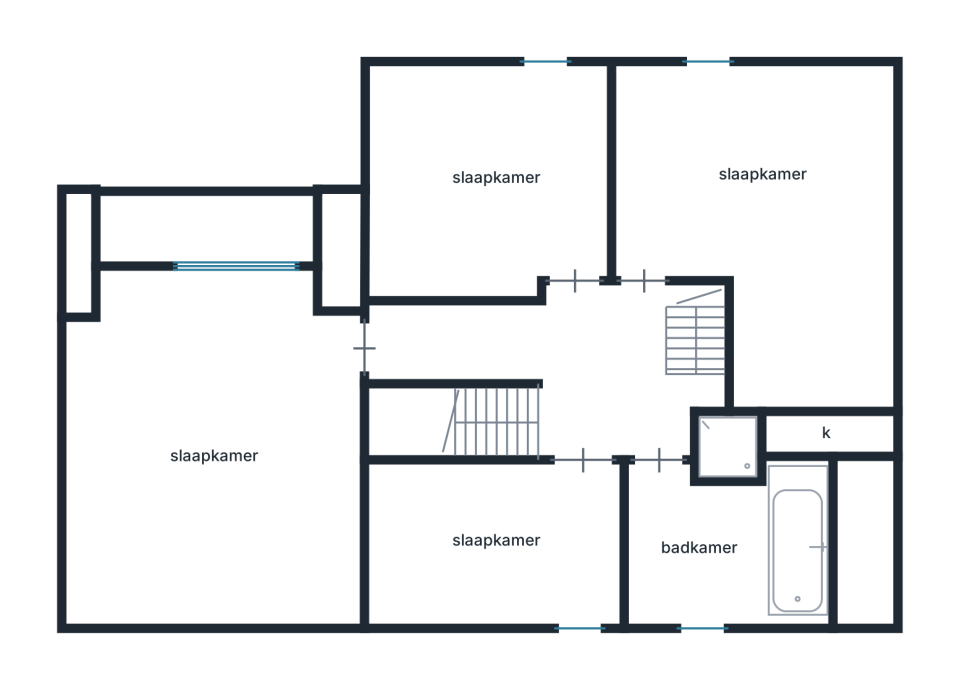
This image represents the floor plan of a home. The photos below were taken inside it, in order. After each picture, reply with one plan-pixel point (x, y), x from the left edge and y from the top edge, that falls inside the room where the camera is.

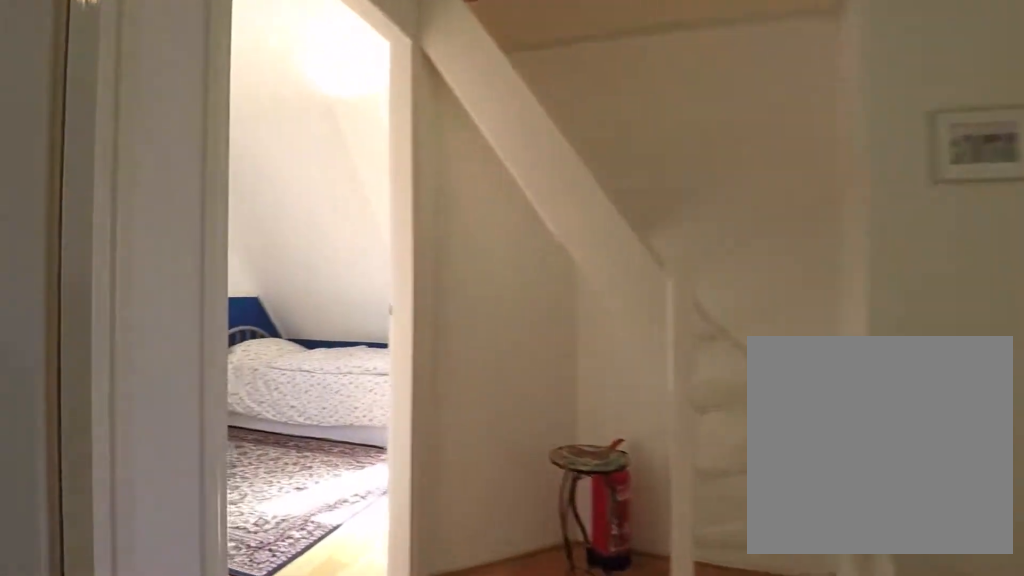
(564, 364)
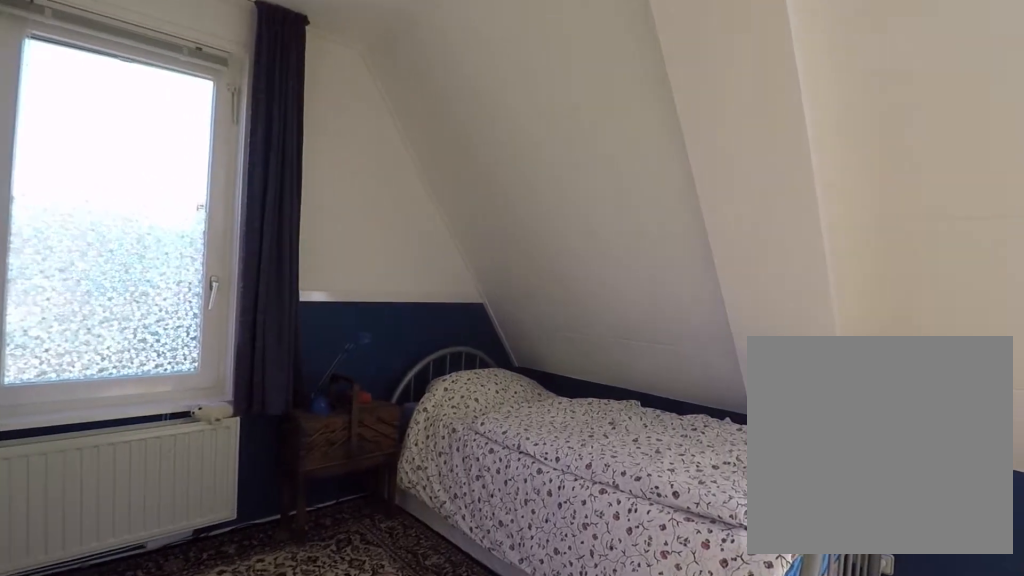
(752, 238)
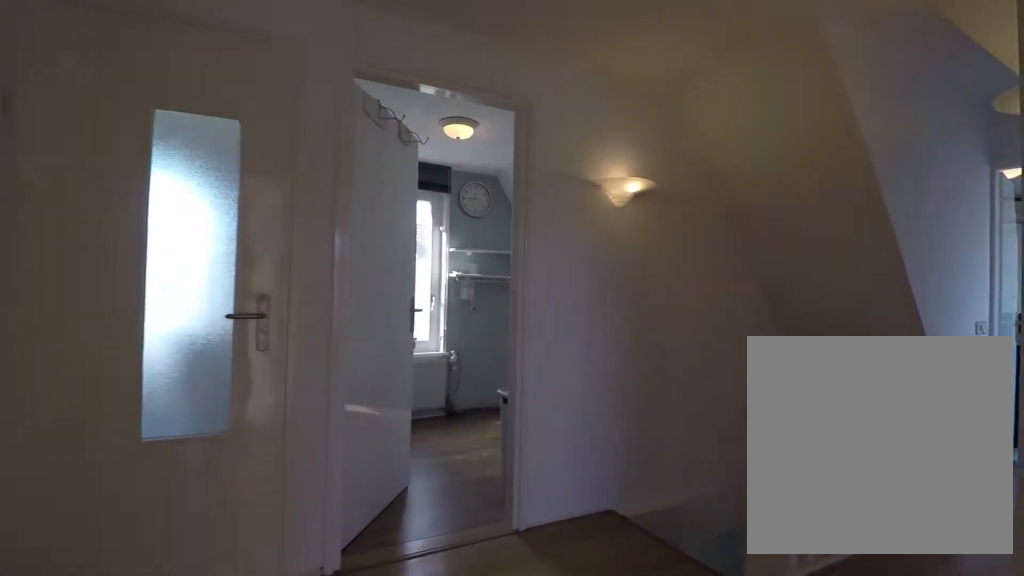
(564, 364)
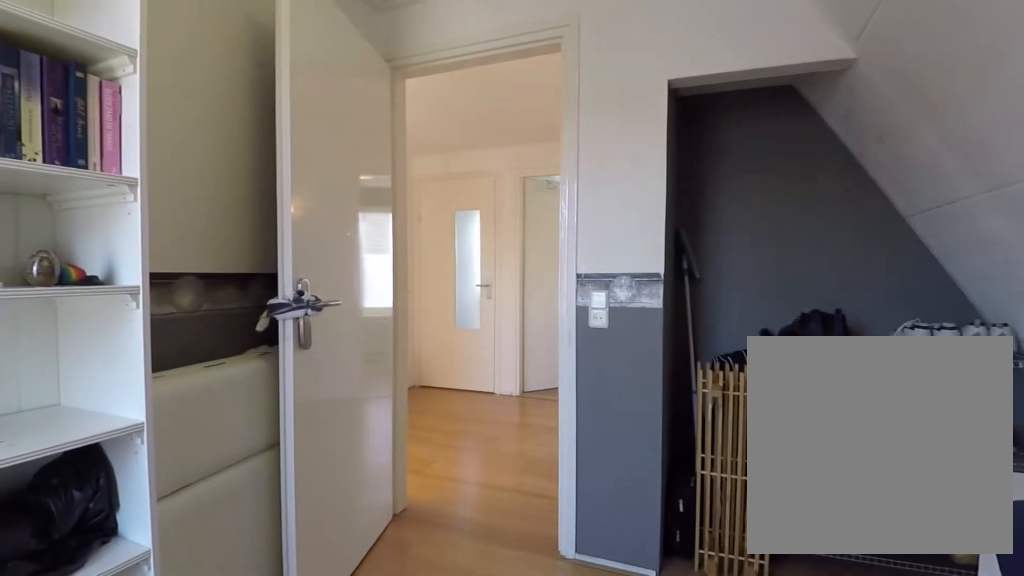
(487, 183)
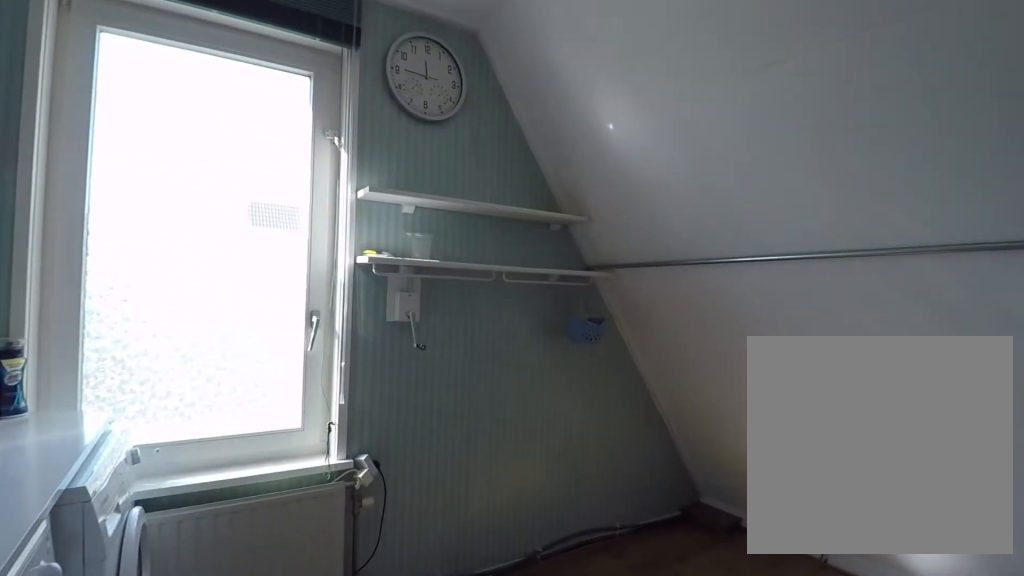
(497, 545)
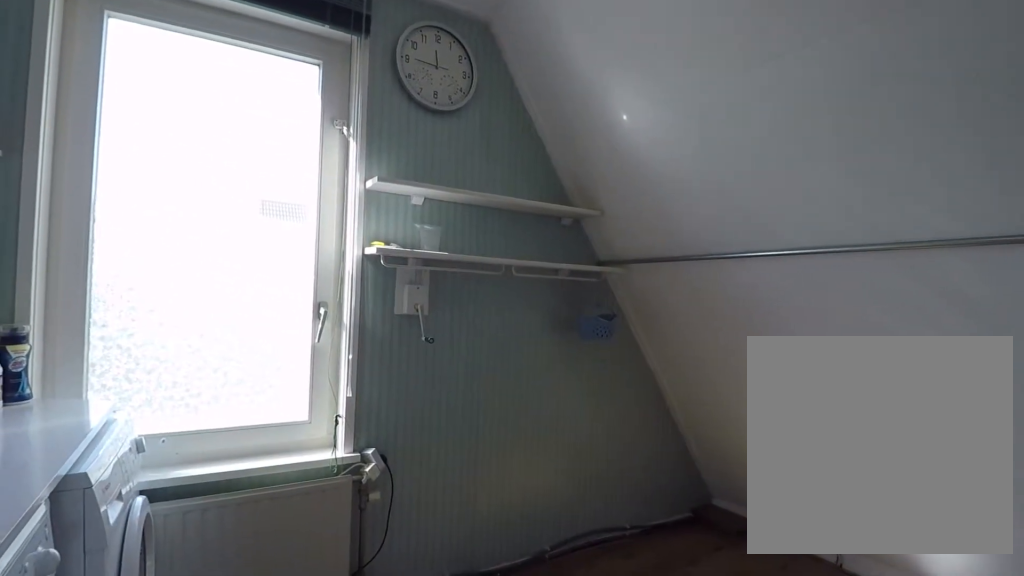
(497, 545)
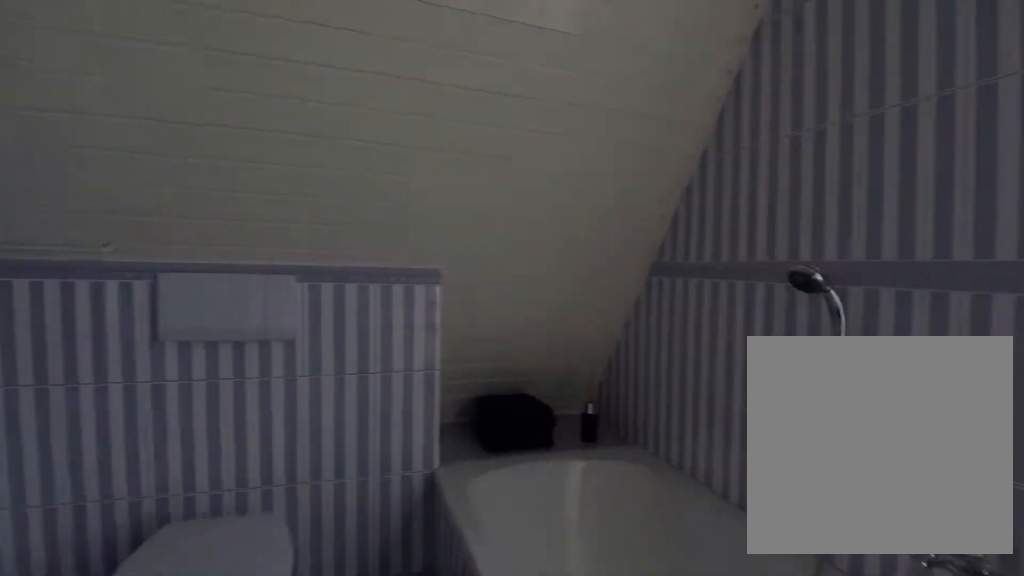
(729, 534)
